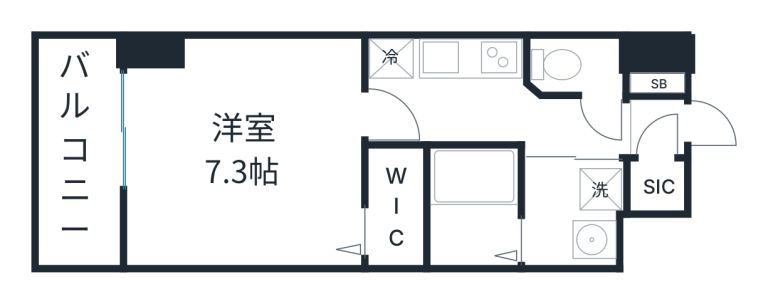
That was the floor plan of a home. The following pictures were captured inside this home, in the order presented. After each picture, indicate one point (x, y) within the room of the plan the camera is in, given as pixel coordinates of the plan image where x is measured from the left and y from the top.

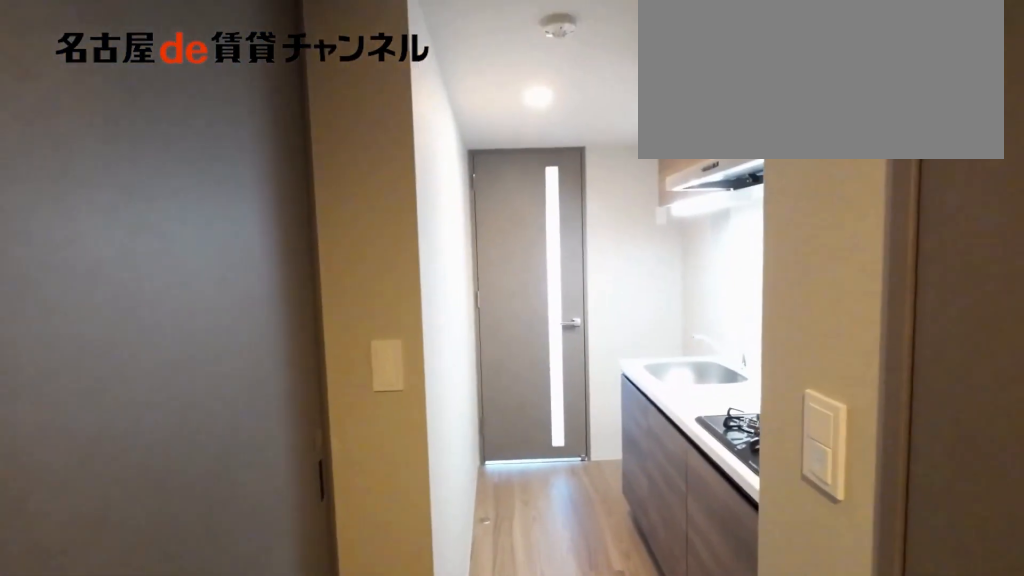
(494, 115)
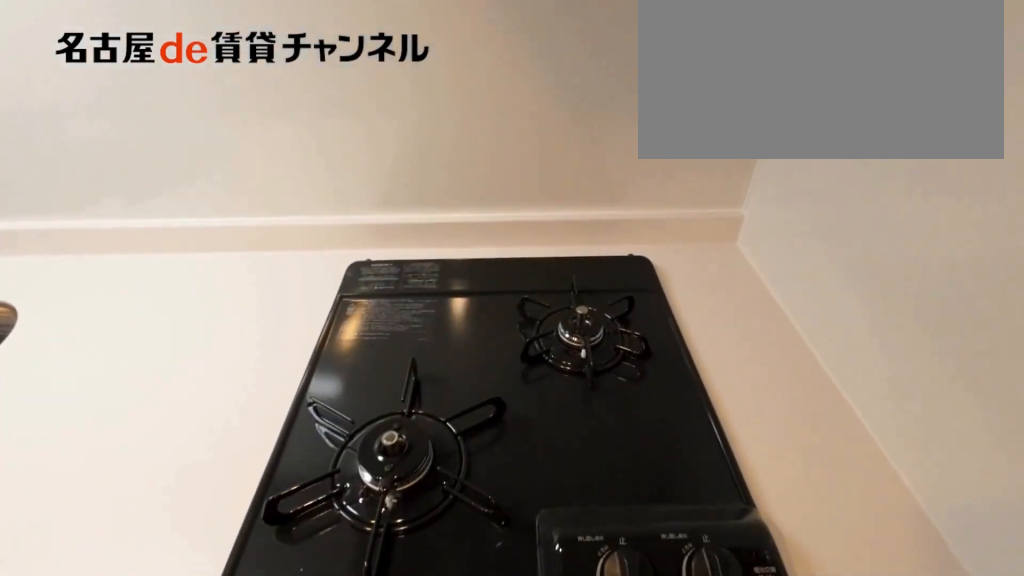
(445, 58)
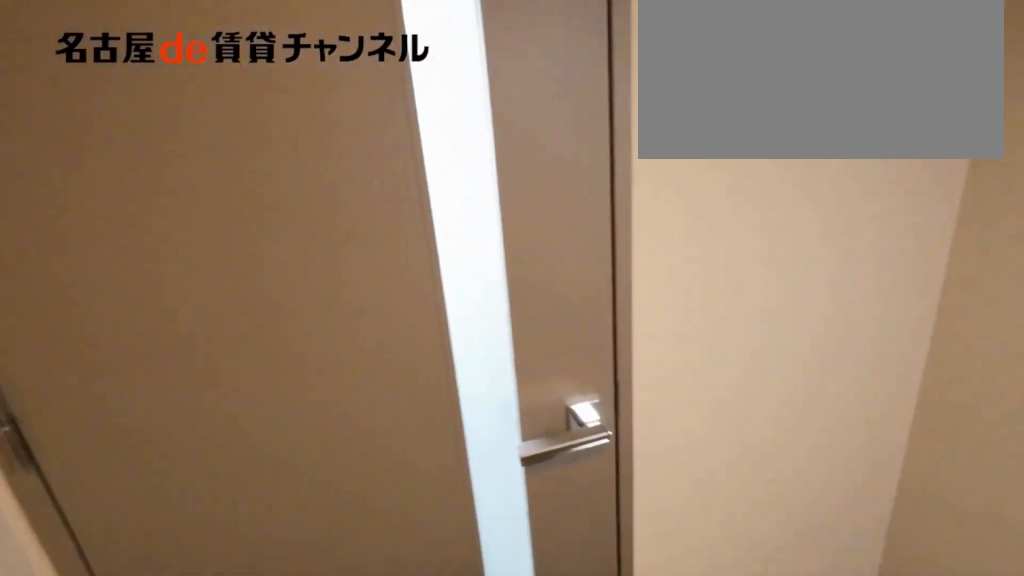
(492, 116)
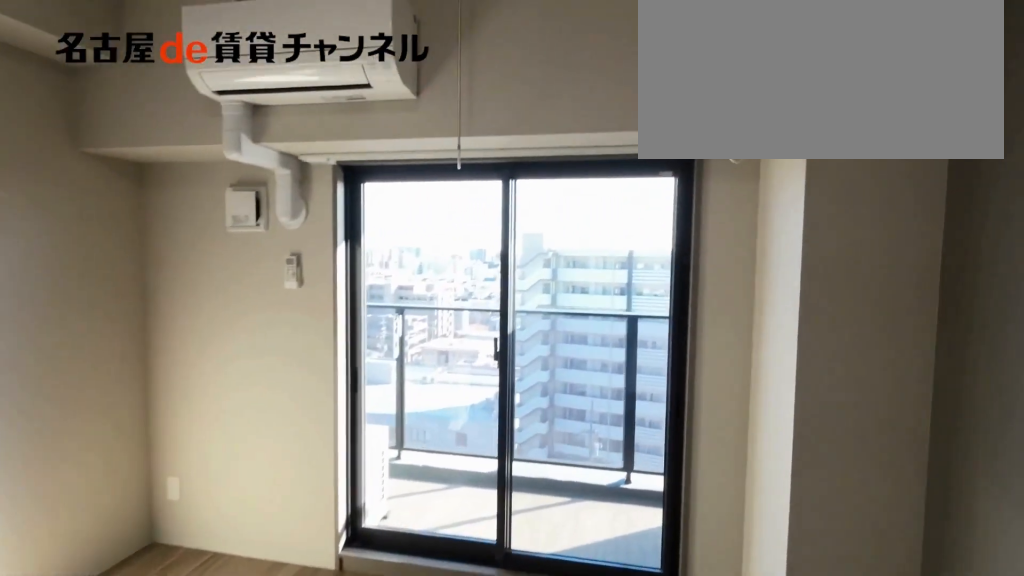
(247, 155)
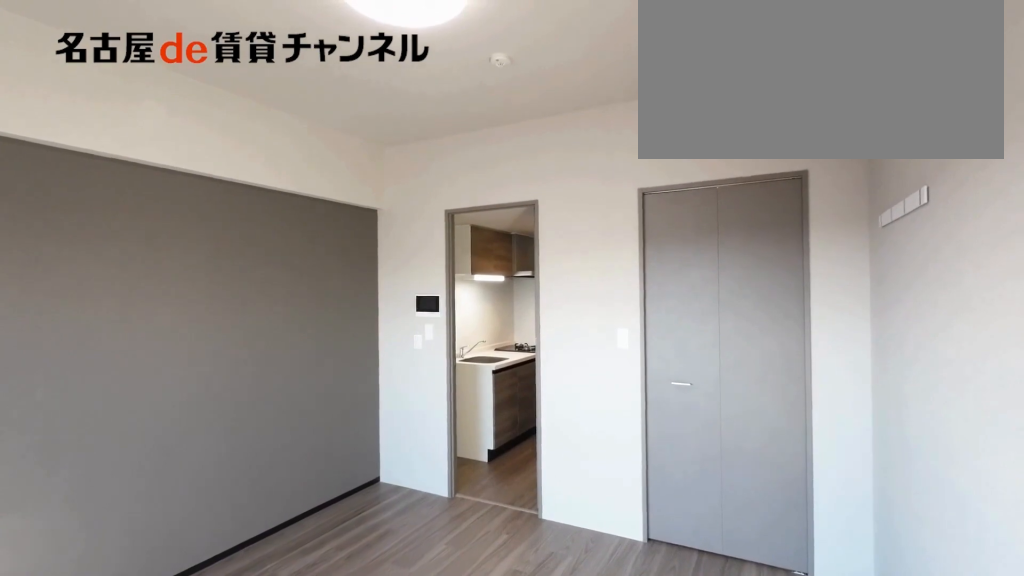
(247, 155)
